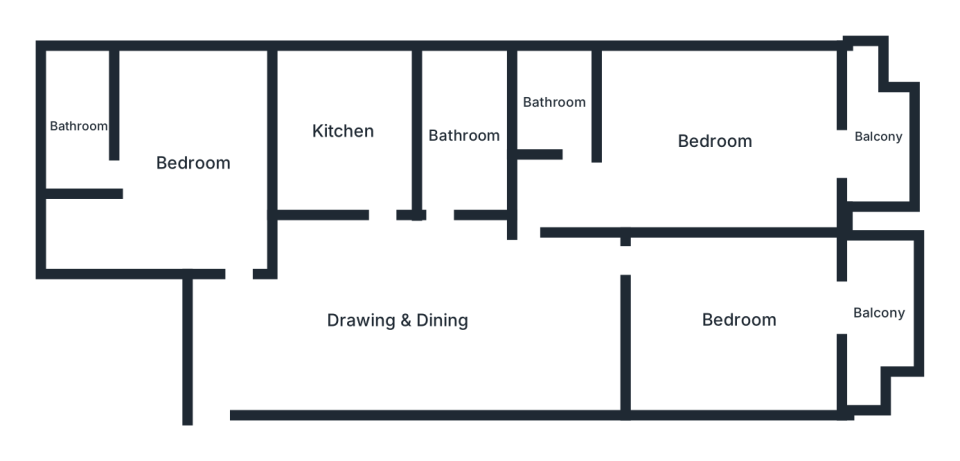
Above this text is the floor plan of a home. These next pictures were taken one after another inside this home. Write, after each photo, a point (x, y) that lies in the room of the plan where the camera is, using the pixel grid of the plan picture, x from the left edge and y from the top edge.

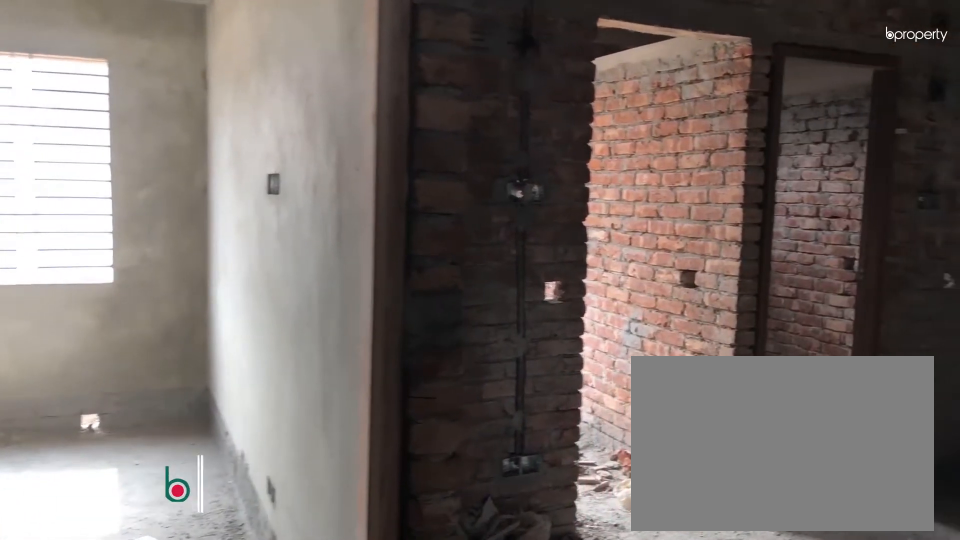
(396, 321)
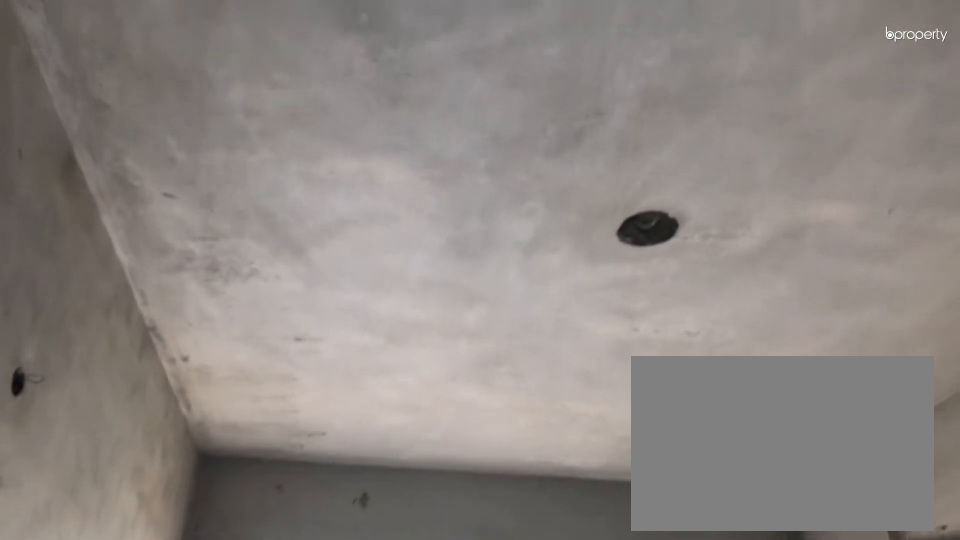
(738, 320)
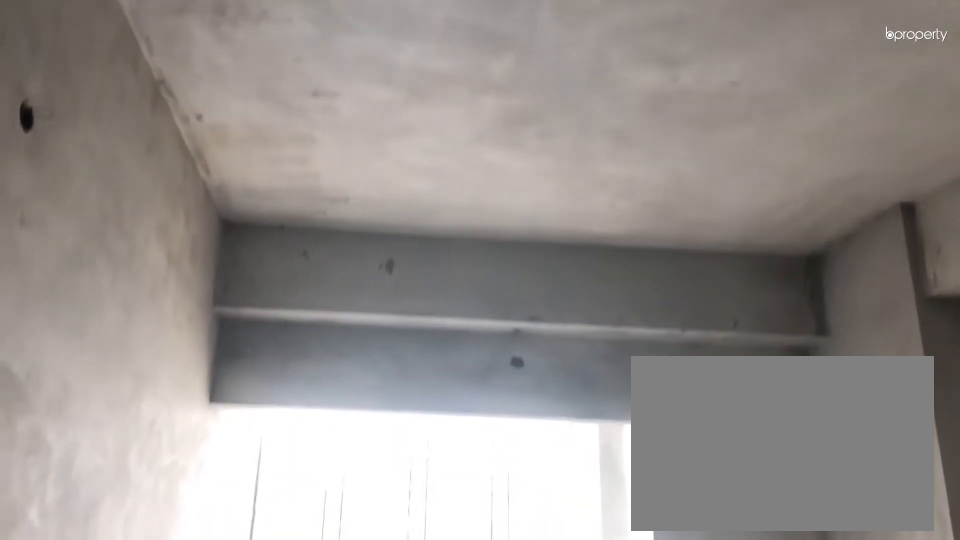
(738, 320)
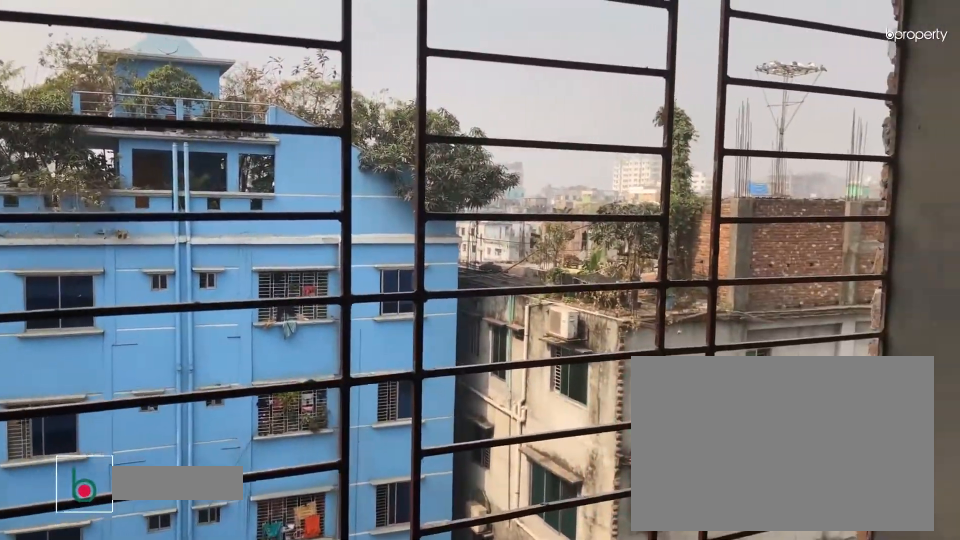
(878, 310)
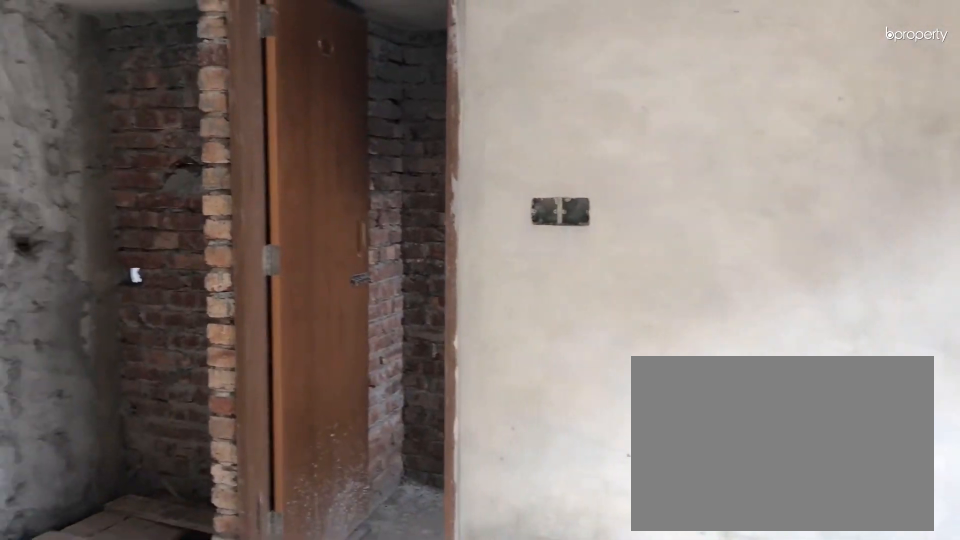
(192, 164)
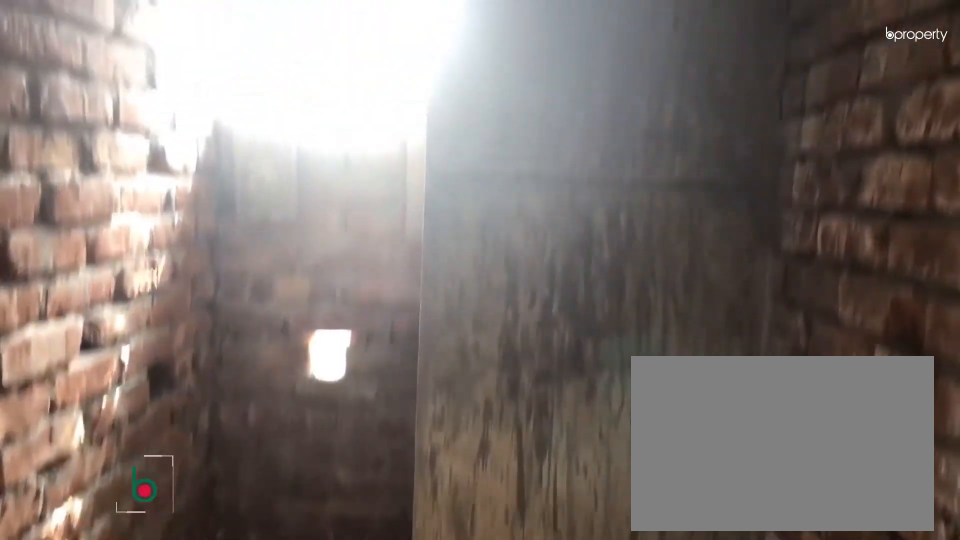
(80, 127)
